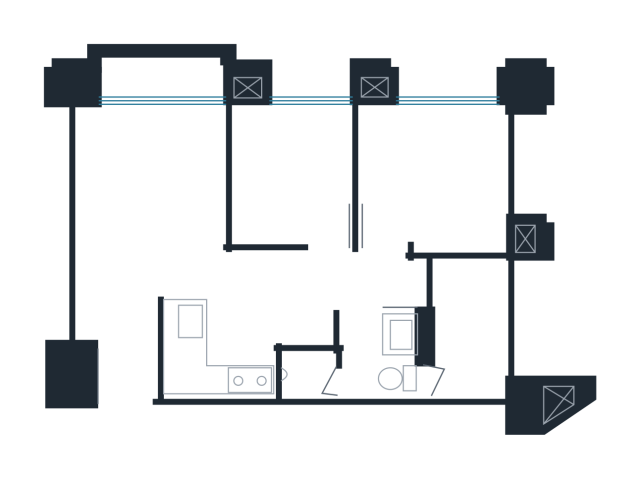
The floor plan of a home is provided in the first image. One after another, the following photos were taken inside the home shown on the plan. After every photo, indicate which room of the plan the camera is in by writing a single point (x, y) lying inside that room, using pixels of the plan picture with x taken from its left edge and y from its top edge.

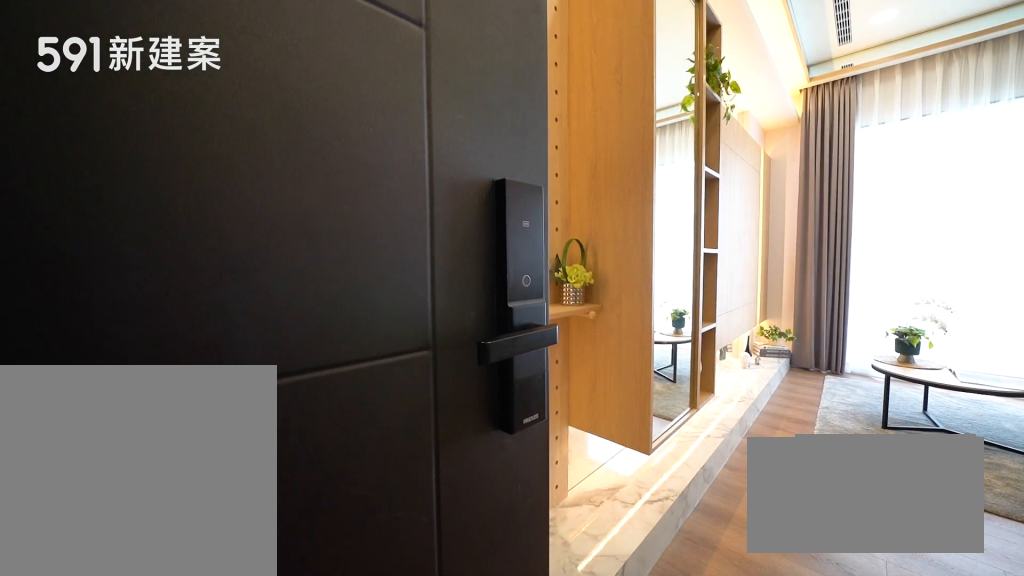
(129, 369)
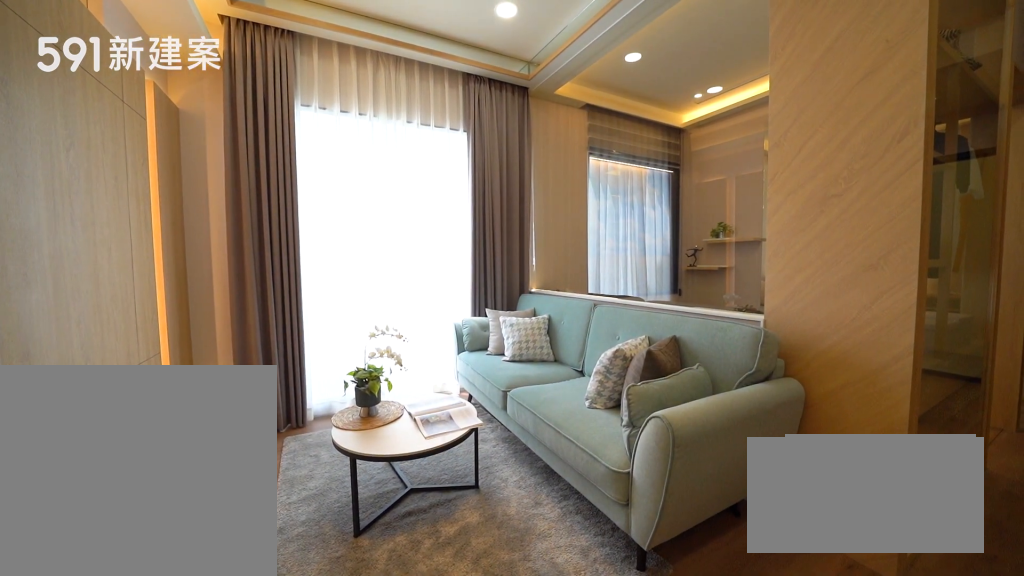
(152, 185)
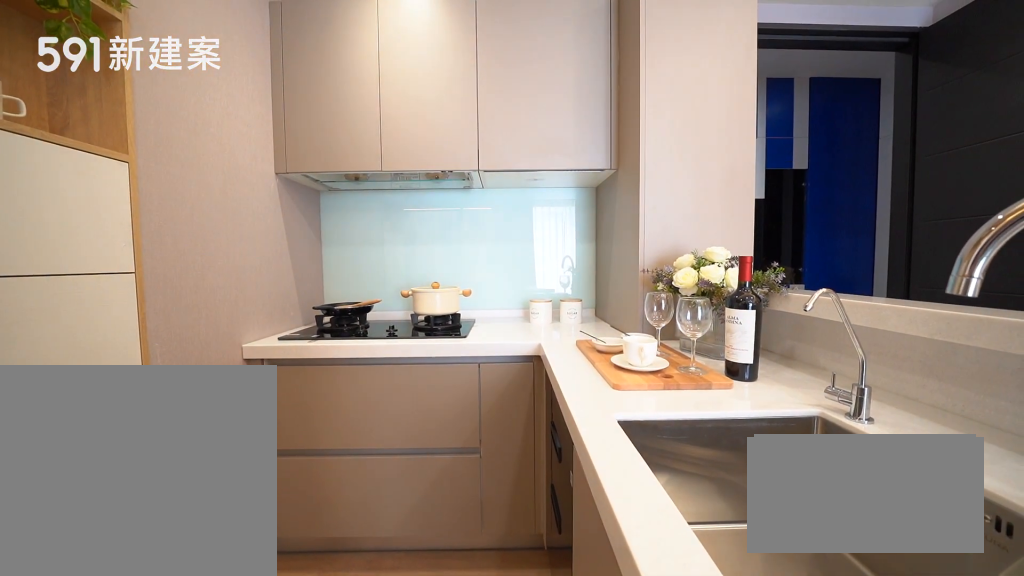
(220, 350)
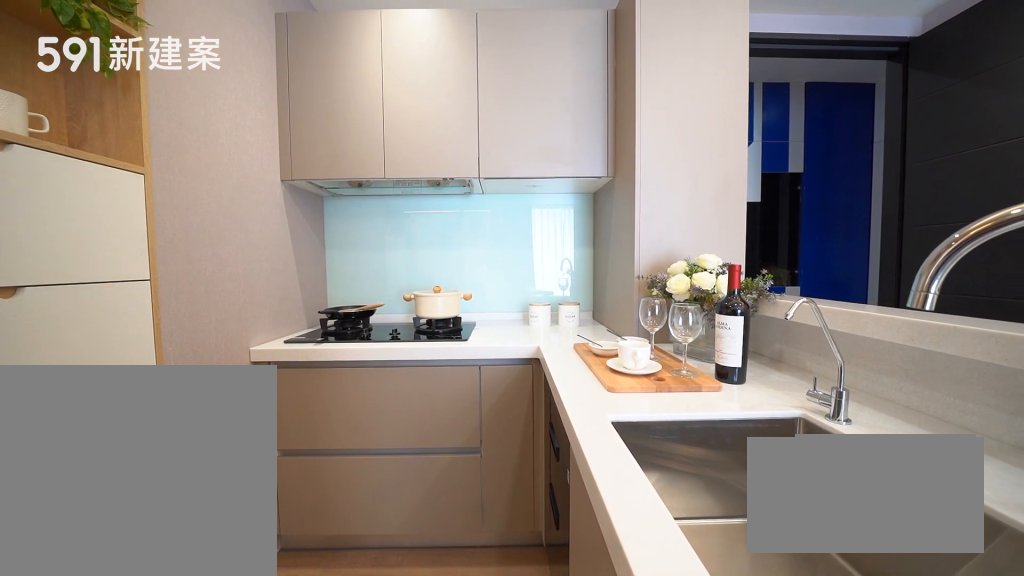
(220, 350)
